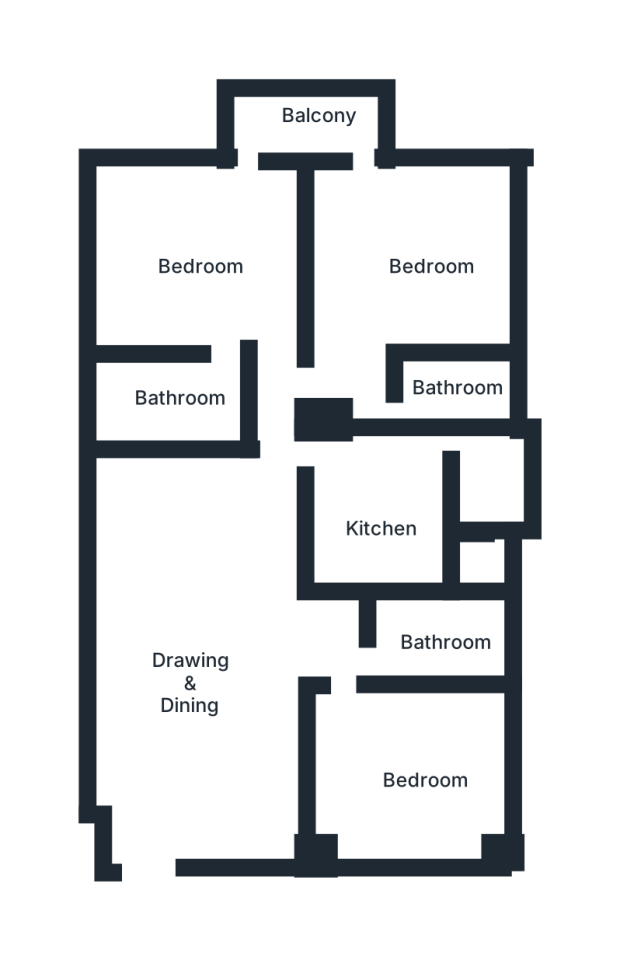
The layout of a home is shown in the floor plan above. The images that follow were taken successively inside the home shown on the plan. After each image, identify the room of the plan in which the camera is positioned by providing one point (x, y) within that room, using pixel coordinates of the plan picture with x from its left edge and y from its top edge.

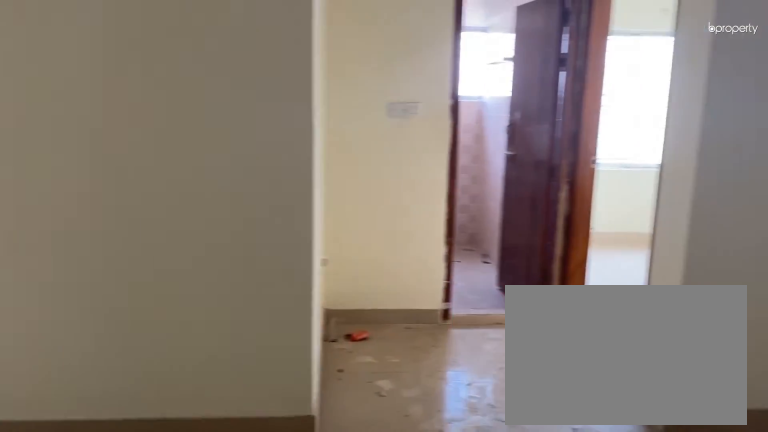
(211, 674)
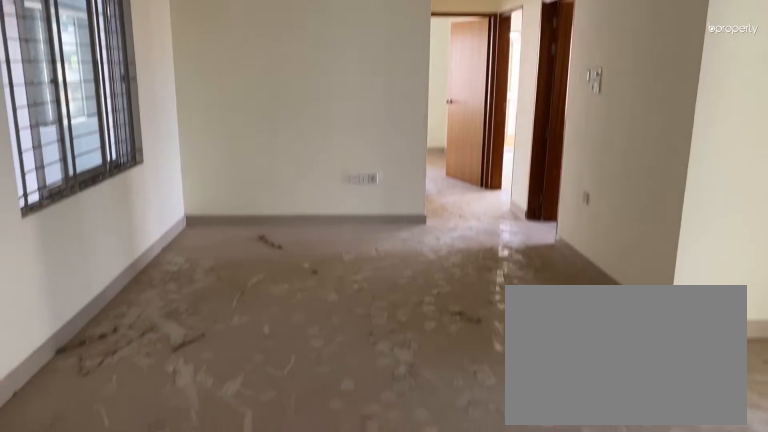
(211, 674)
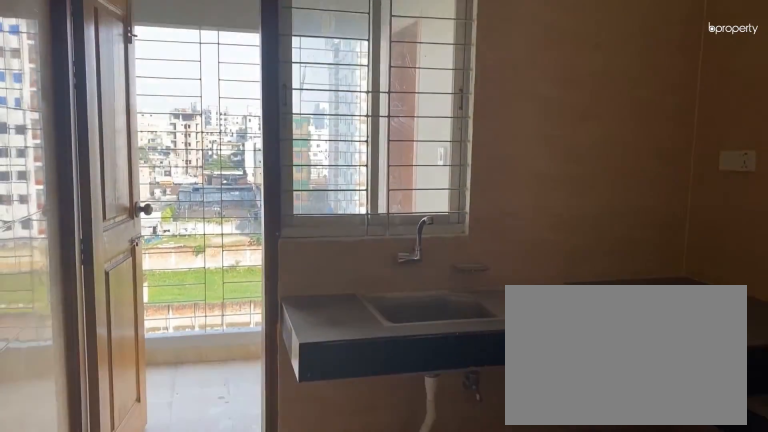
(377, 525)
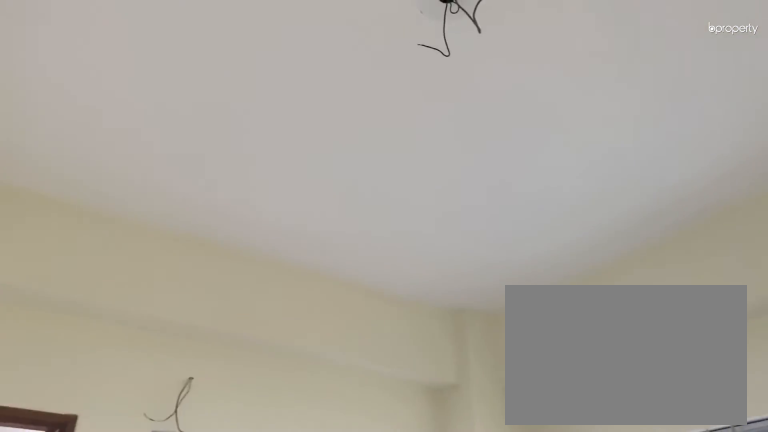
(434, 263)
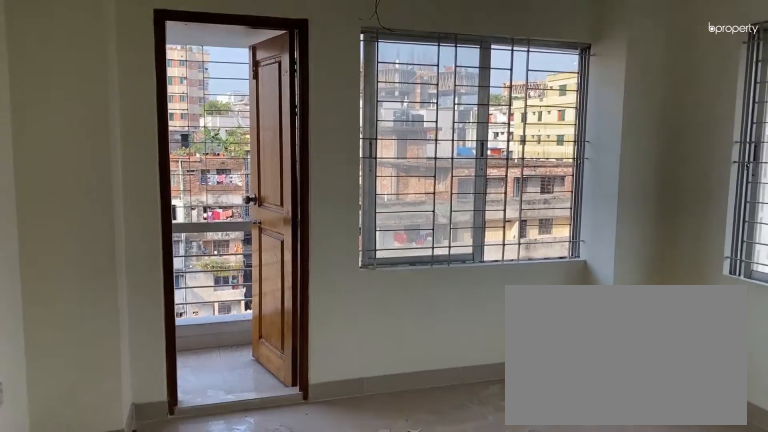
(434, 263)
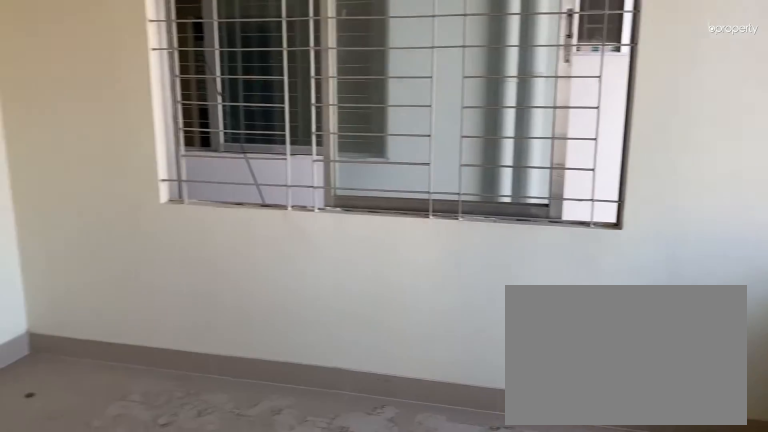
(201, 266)
